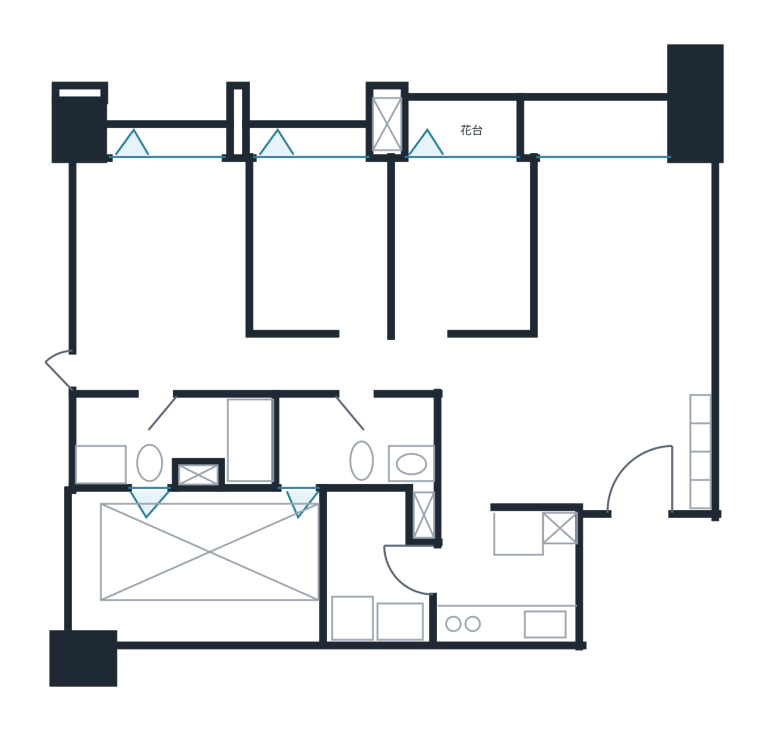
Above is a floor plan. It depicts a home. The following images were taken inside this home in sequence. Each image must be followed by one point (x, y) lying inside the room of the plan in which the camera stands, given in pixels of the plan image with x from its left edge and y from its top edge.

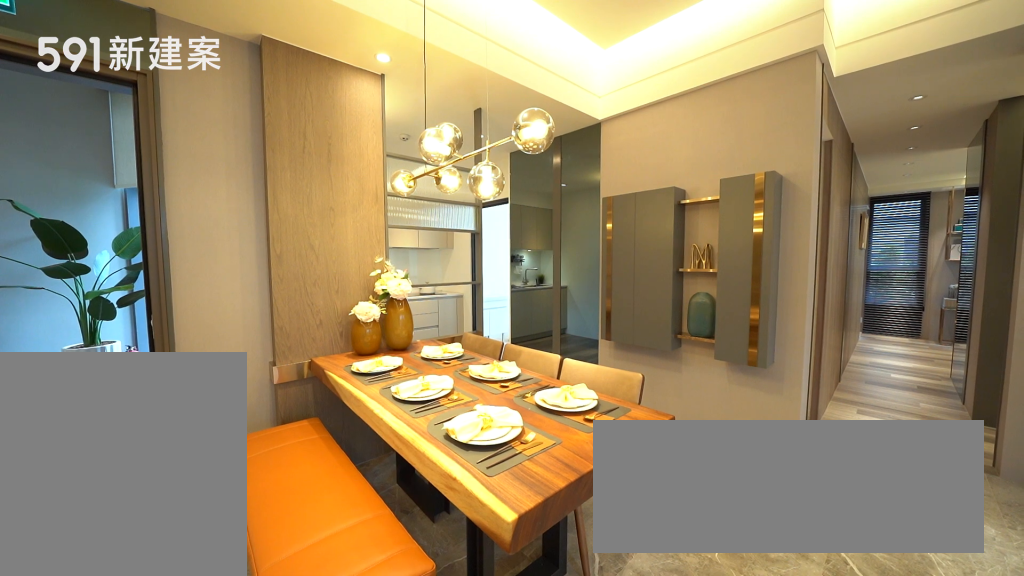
(545, 428)
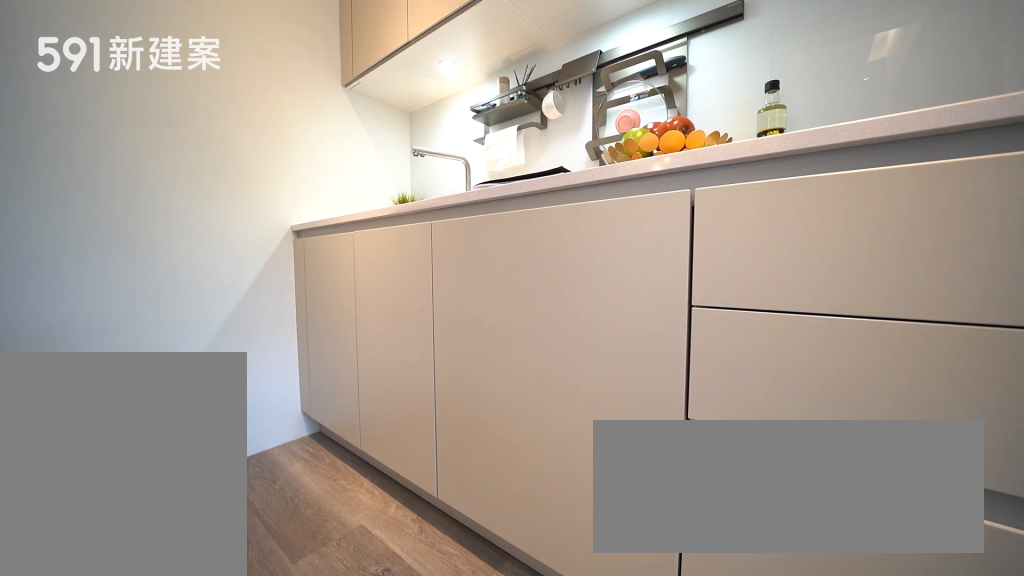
(512, 577)
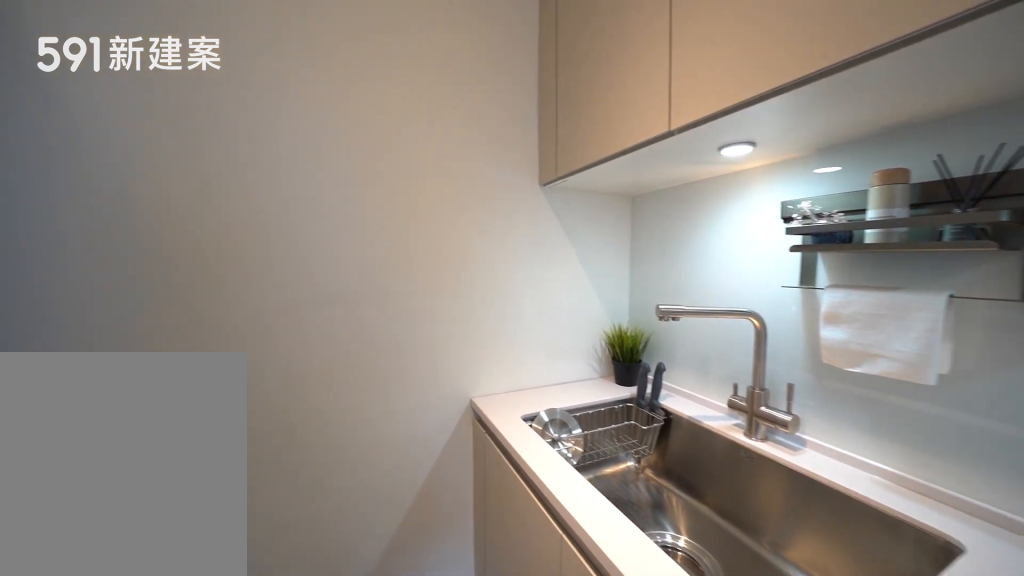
(512, 577)
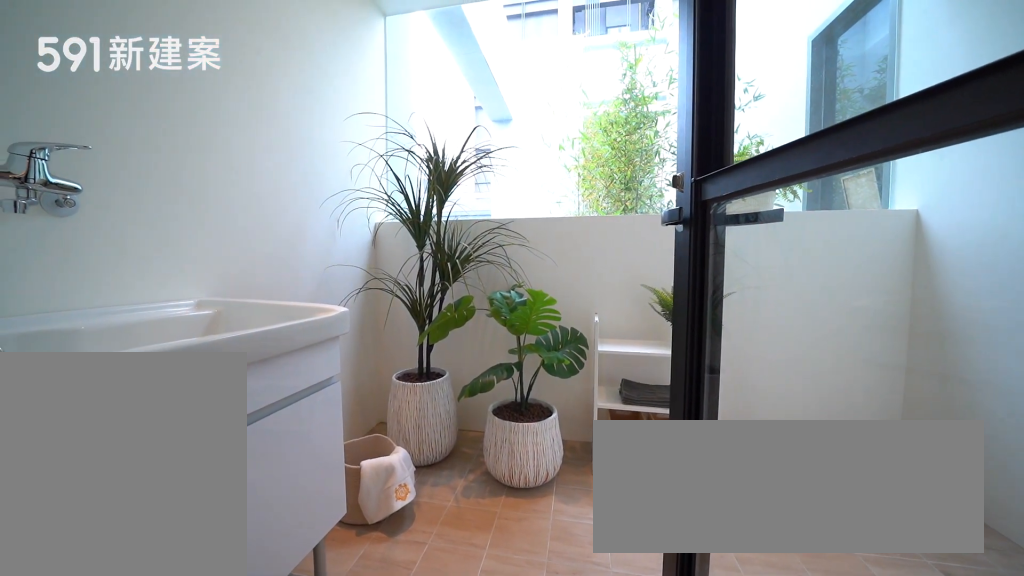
(382, 565)
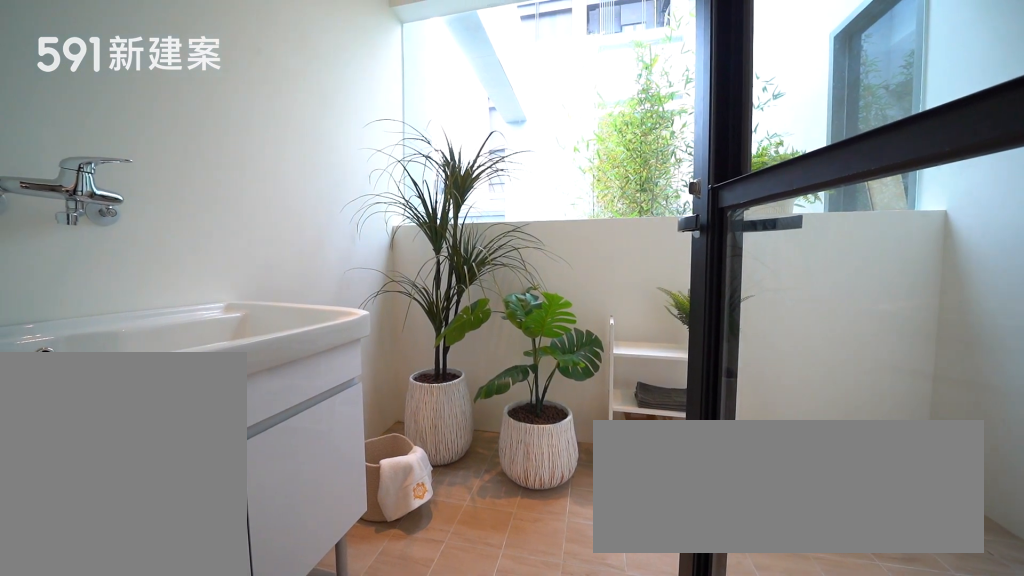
(382, 565)
